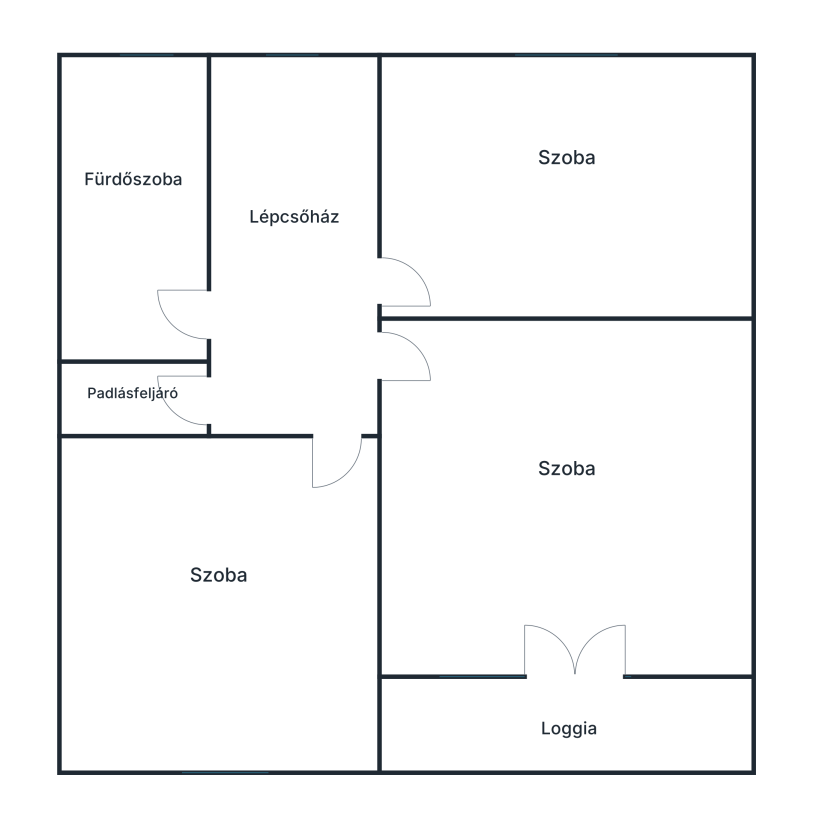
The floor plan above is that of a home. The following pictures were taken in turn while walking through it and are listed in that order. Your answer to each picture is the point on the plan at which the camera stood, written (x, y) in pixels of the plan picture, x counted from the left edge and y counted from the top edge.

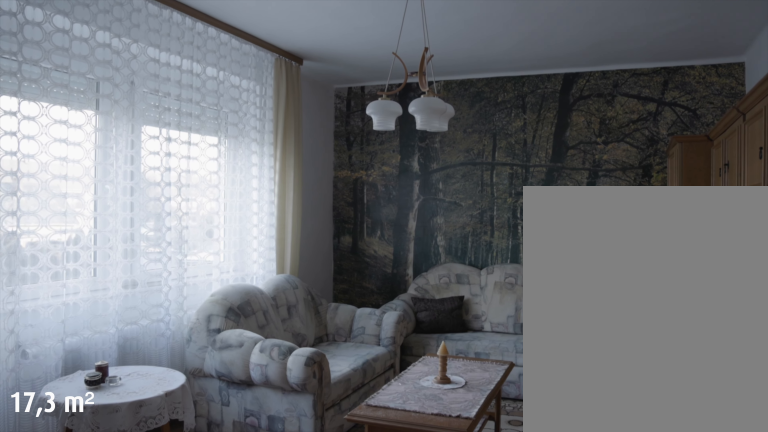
(461, 243)
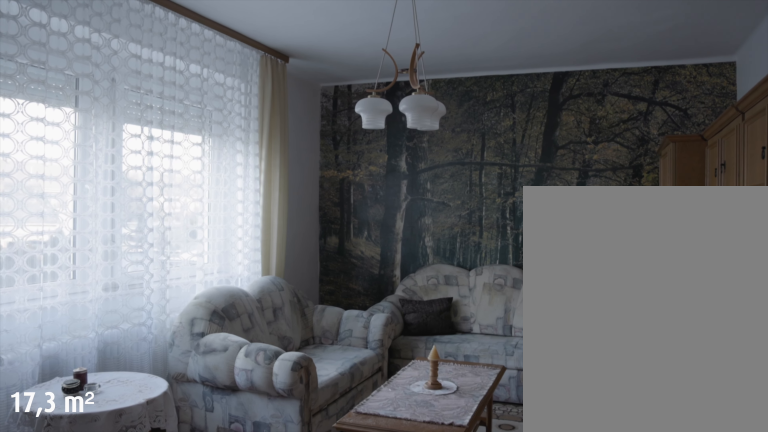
(478, 237)
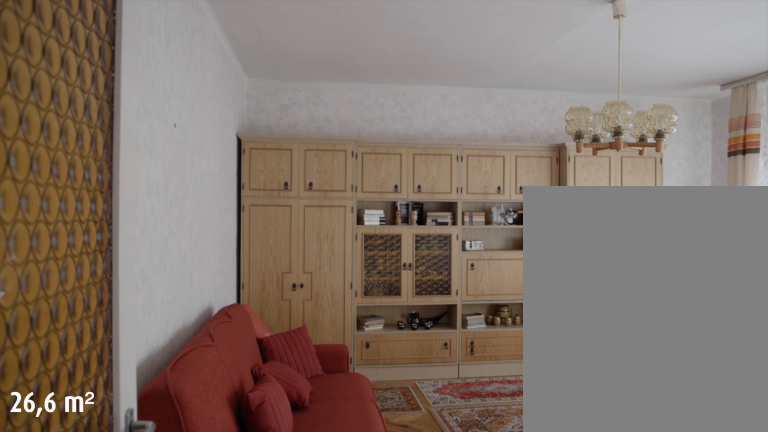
(381, 359)
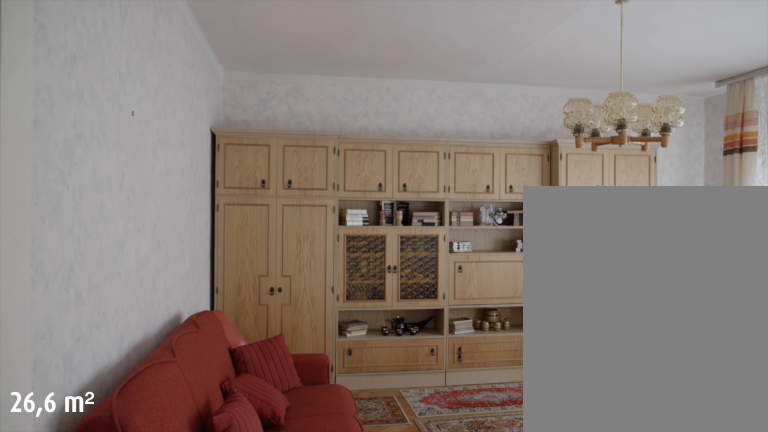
(392, 359)
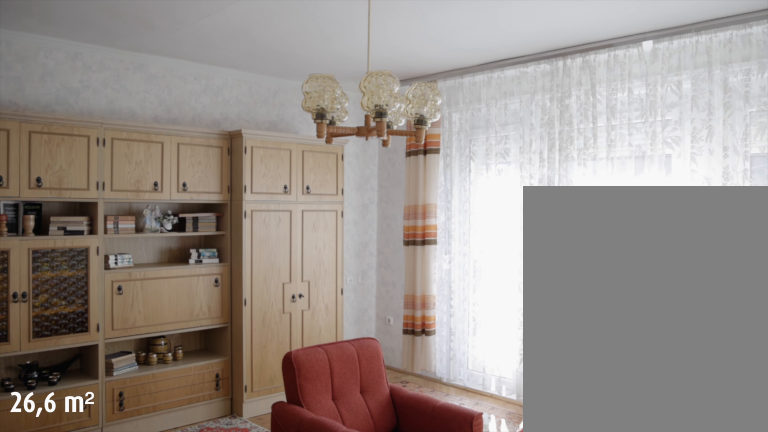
(489, 359)
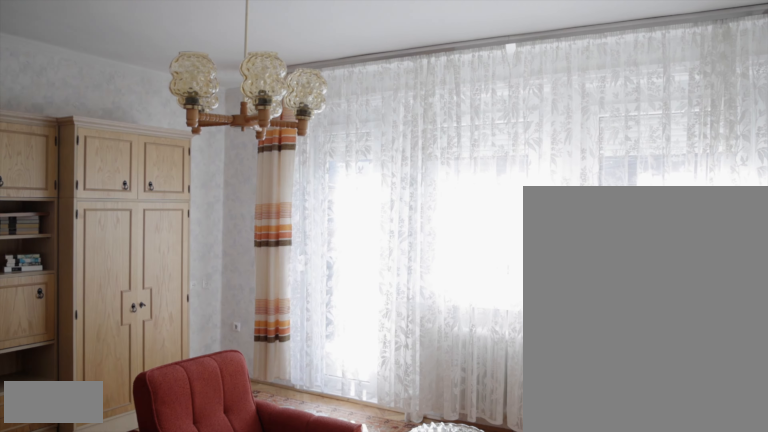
(532, 359)
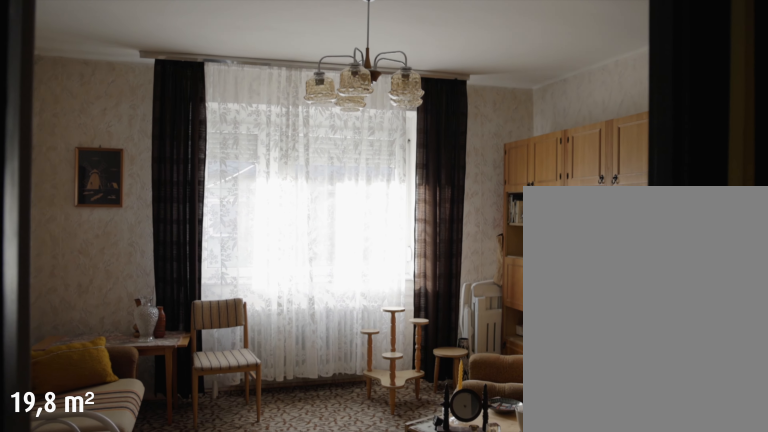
(339, 432)
